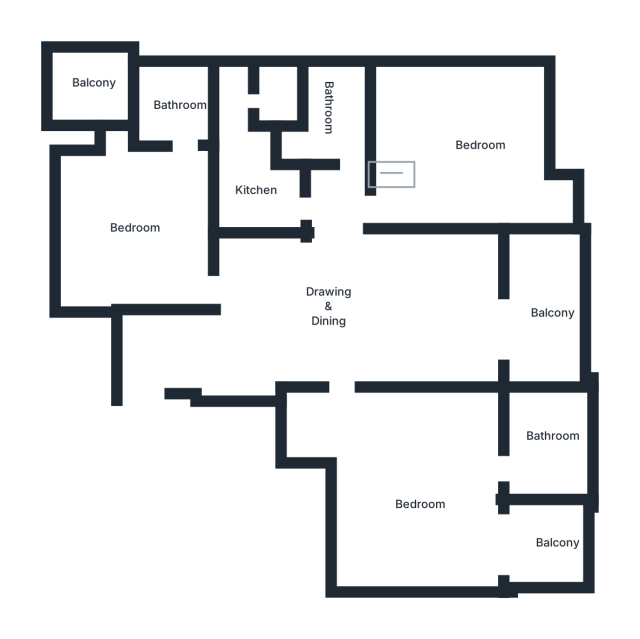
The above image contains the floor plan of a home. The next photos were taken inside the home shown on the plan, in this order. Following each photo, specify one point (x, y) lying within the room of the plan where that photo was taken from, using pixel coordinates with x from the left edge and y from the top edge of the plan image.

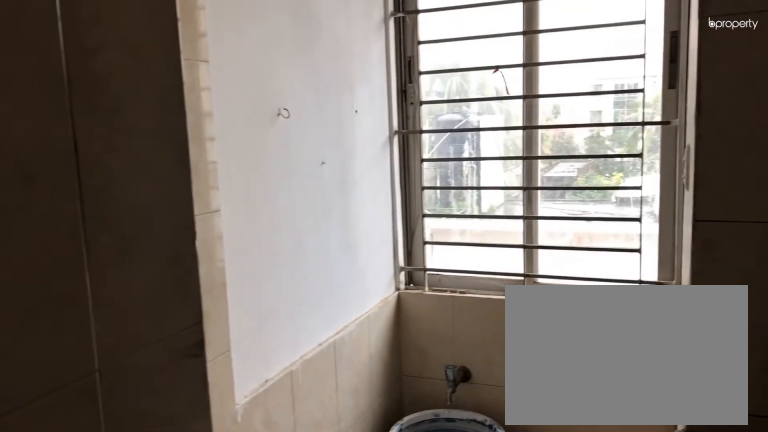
(258, 186)
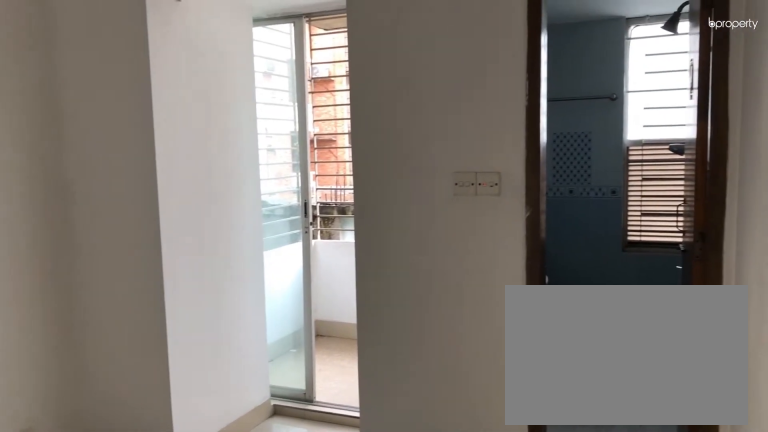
(140, 224)
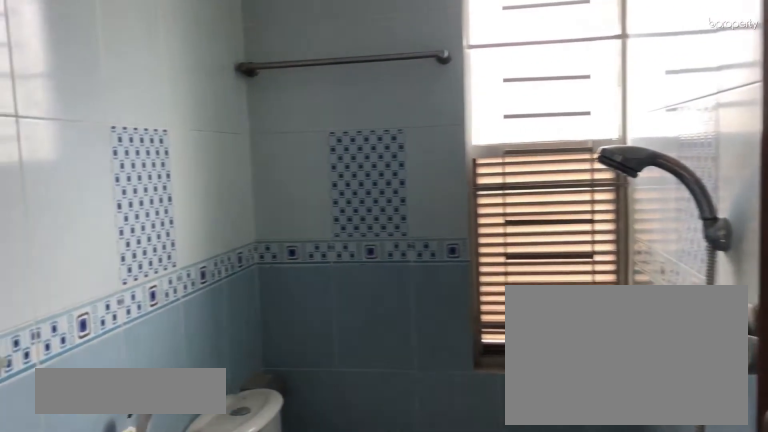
(179, 104)
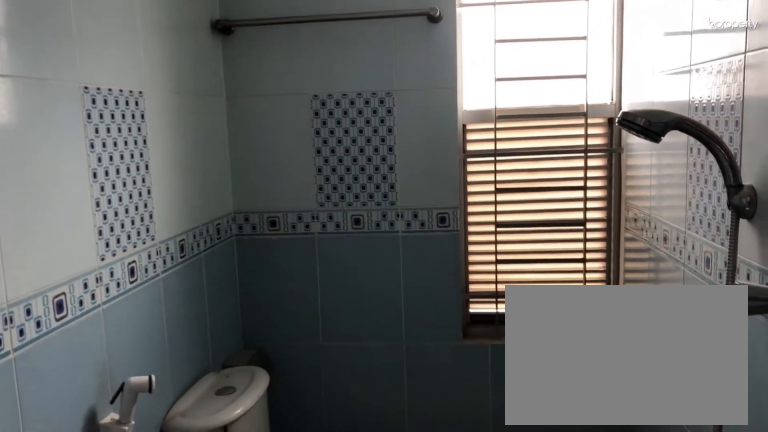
(179, 104)
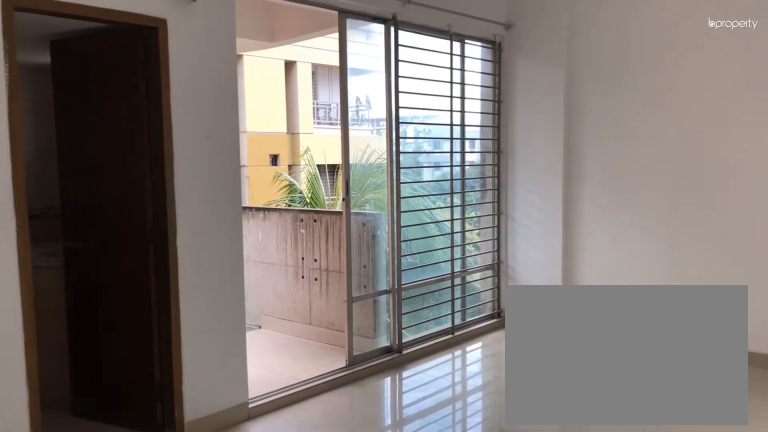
(422, 501)
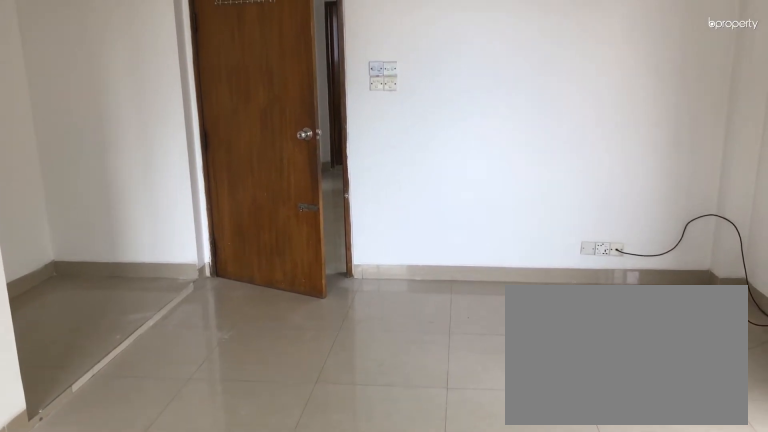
(422, 501)
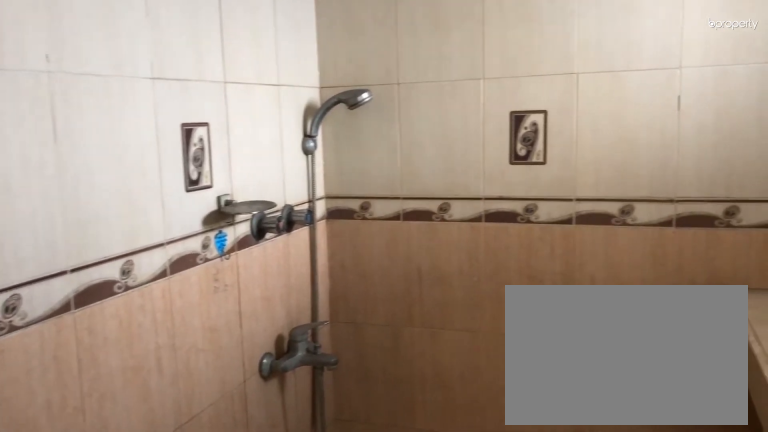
(552, 437)
